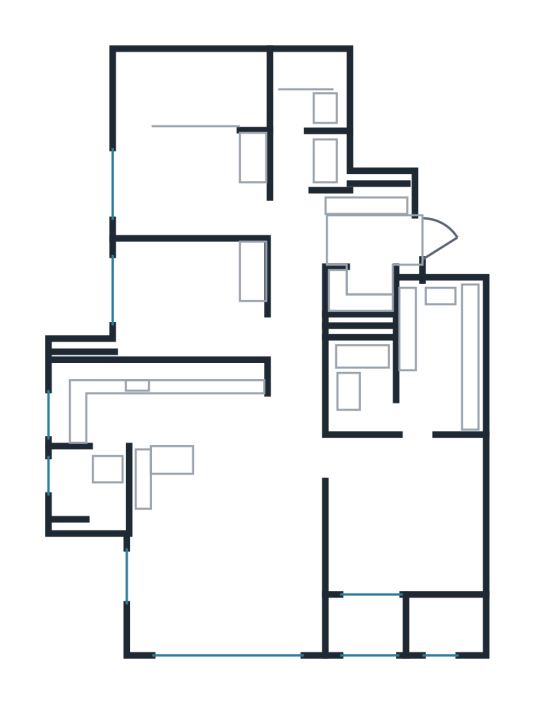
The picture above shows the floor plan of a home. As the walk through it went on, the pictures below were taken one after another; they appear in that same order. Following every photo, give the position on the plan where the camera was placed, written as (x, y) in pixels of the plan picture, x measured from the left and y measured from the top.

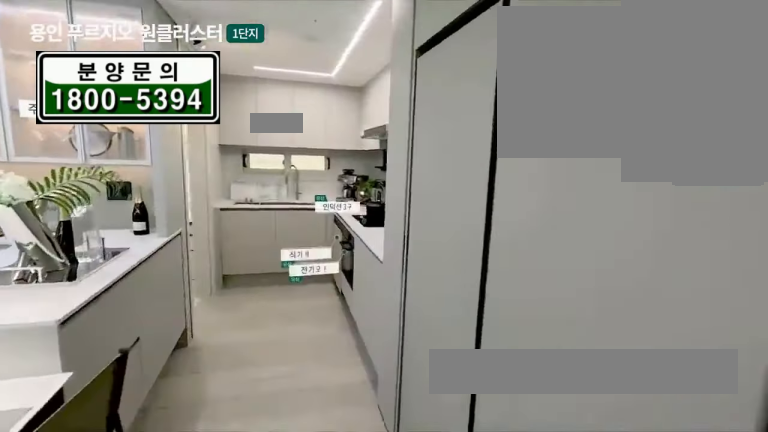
(170, 442)
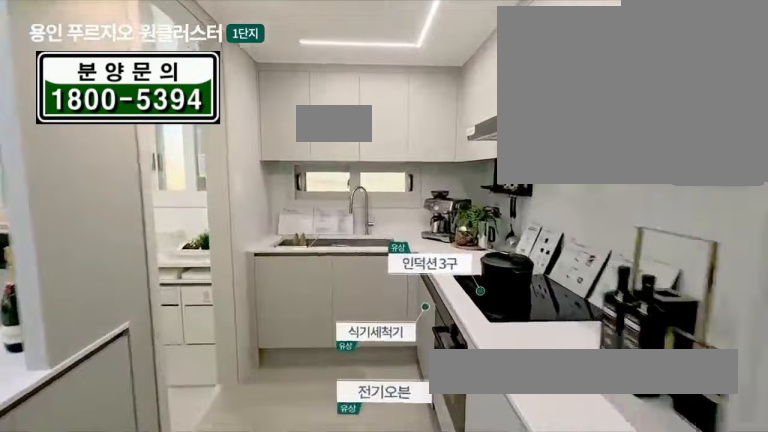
(168, 442)
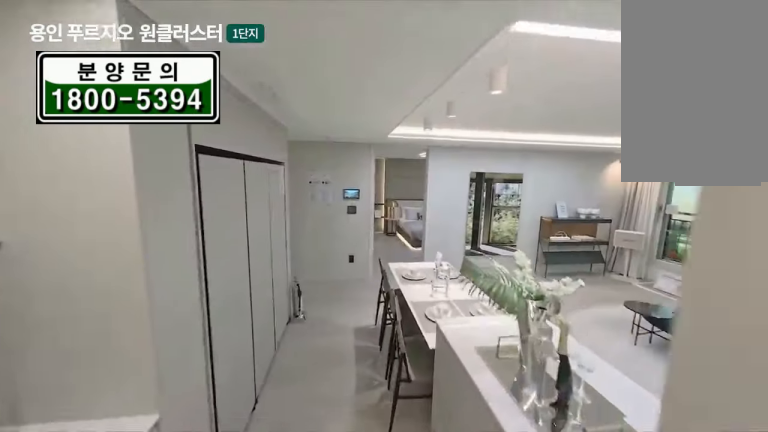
(166, 442)
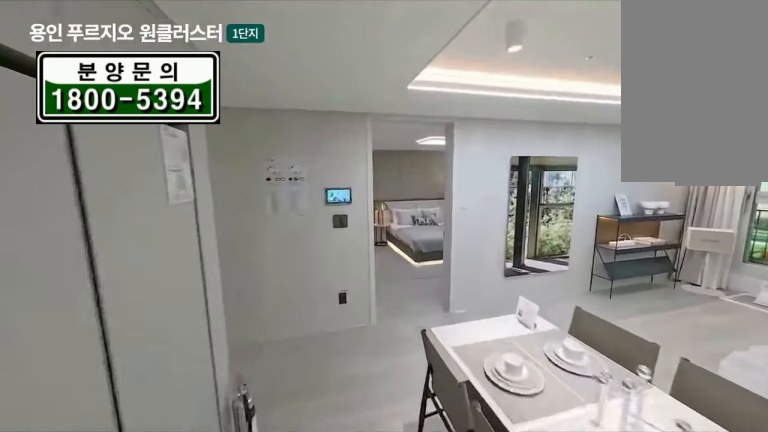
(170, 424)
